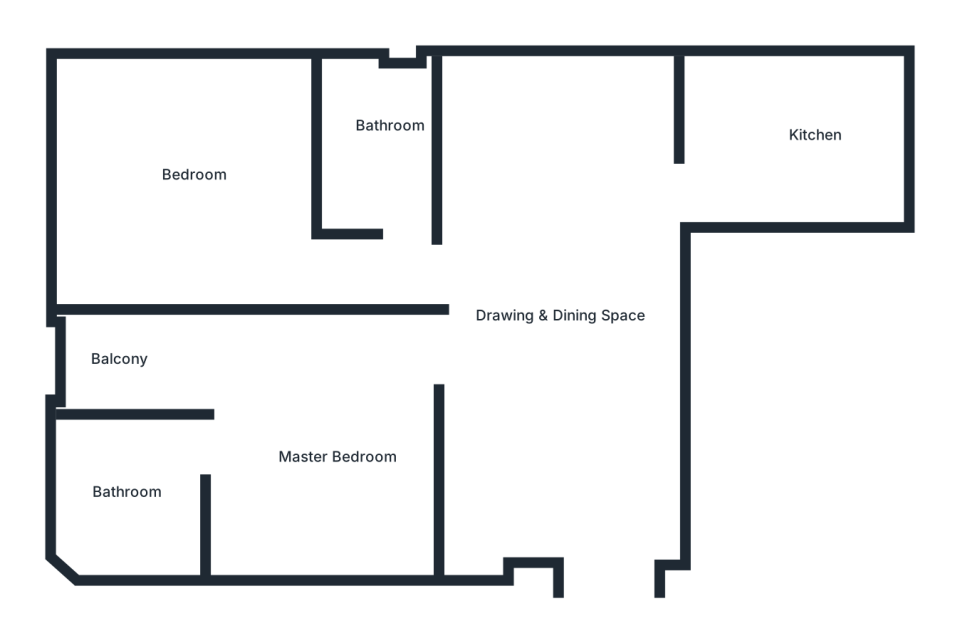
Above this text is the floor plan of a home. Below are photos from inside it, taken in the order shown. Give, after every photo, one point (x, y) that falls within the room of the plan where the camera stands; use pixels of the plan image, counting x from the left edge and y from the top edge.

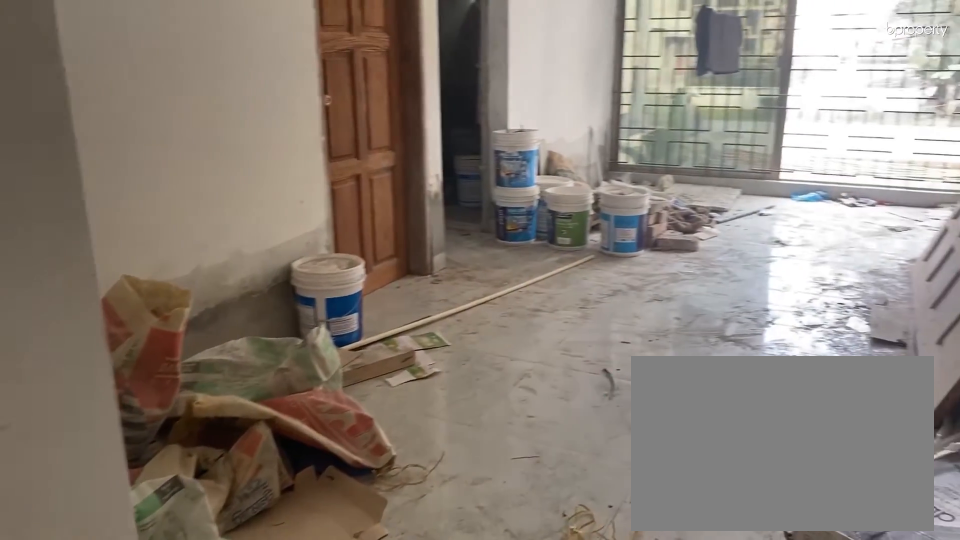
(603, 507)
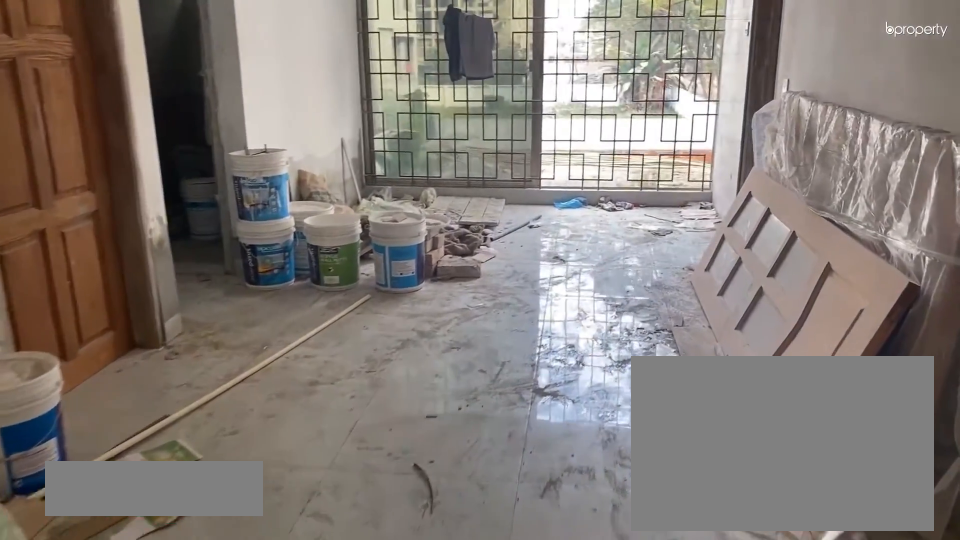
(603, 507)
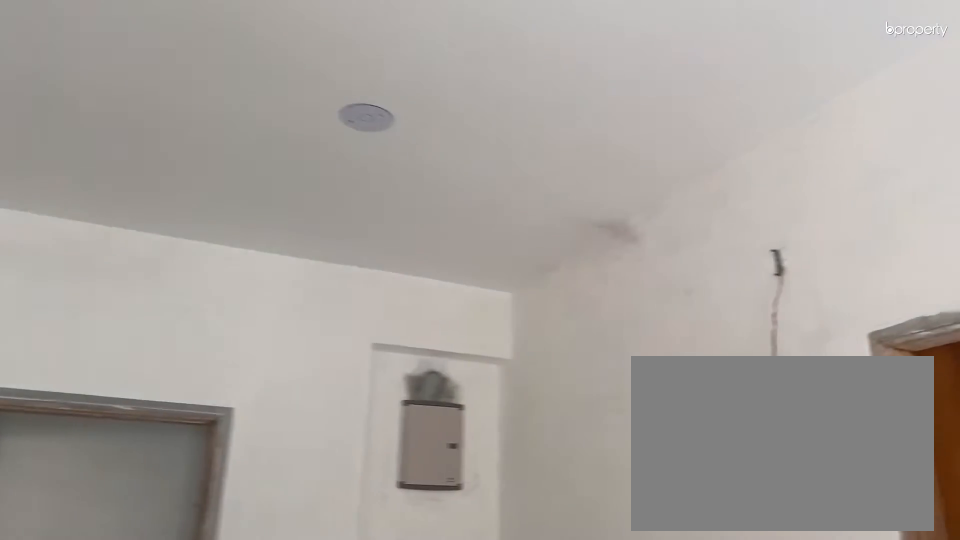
(570, 358)
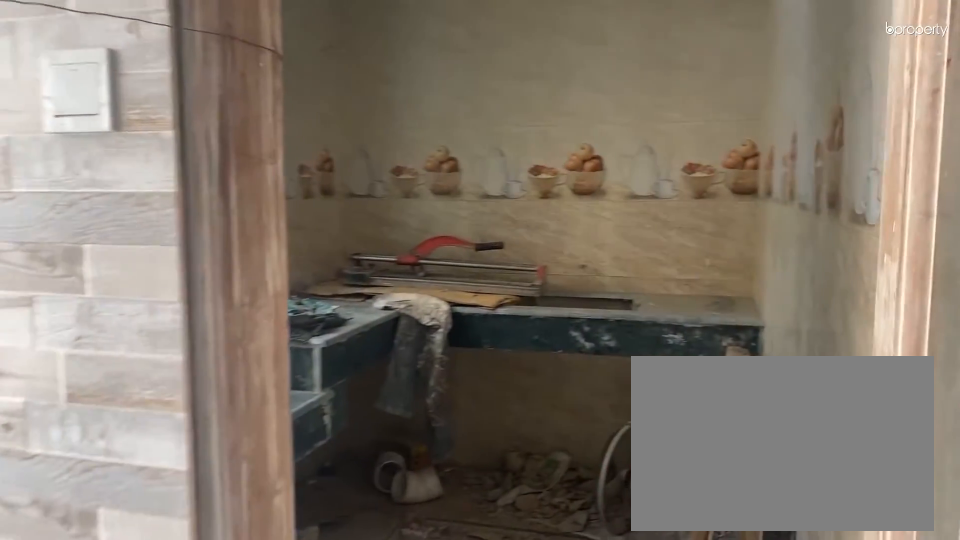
(700, 183)
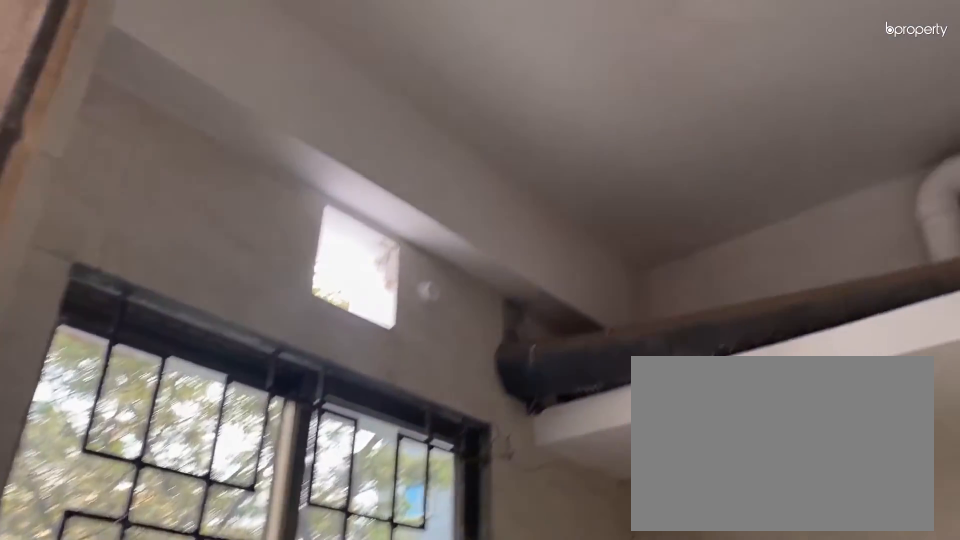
(808, 135)
